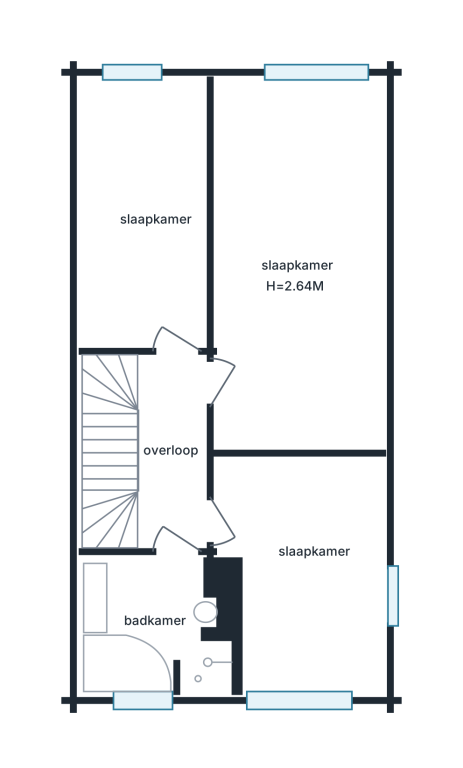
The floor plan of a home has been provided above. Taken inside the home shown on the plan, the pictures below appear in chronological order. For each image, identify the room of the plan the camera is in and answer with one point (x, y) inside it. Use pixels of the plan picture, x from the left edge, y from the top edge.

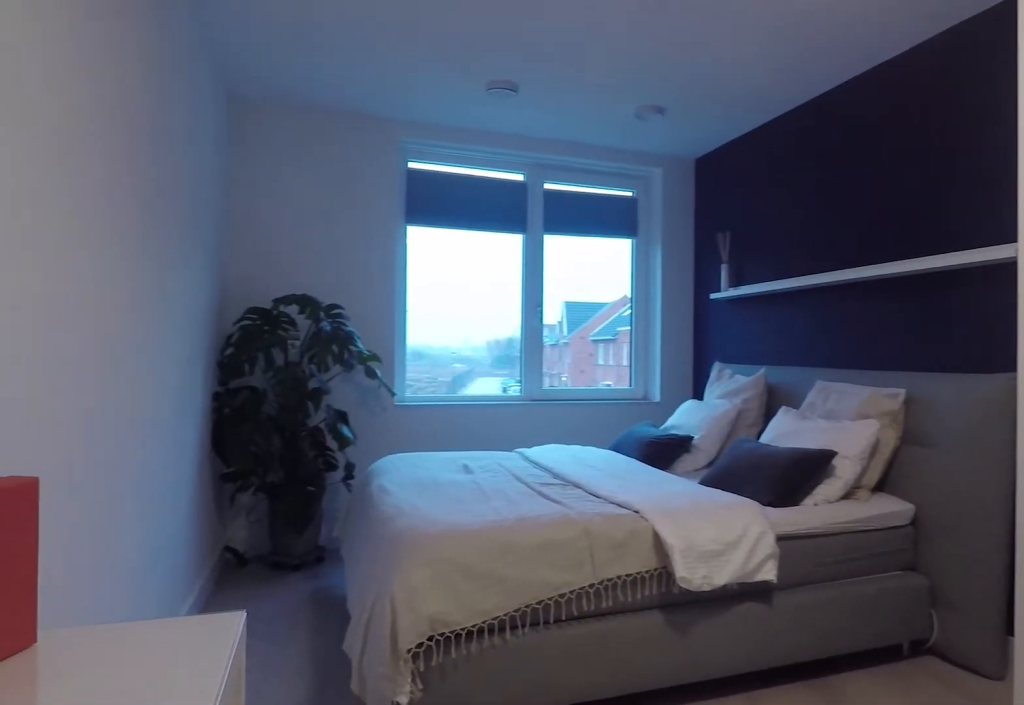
(307, 298)
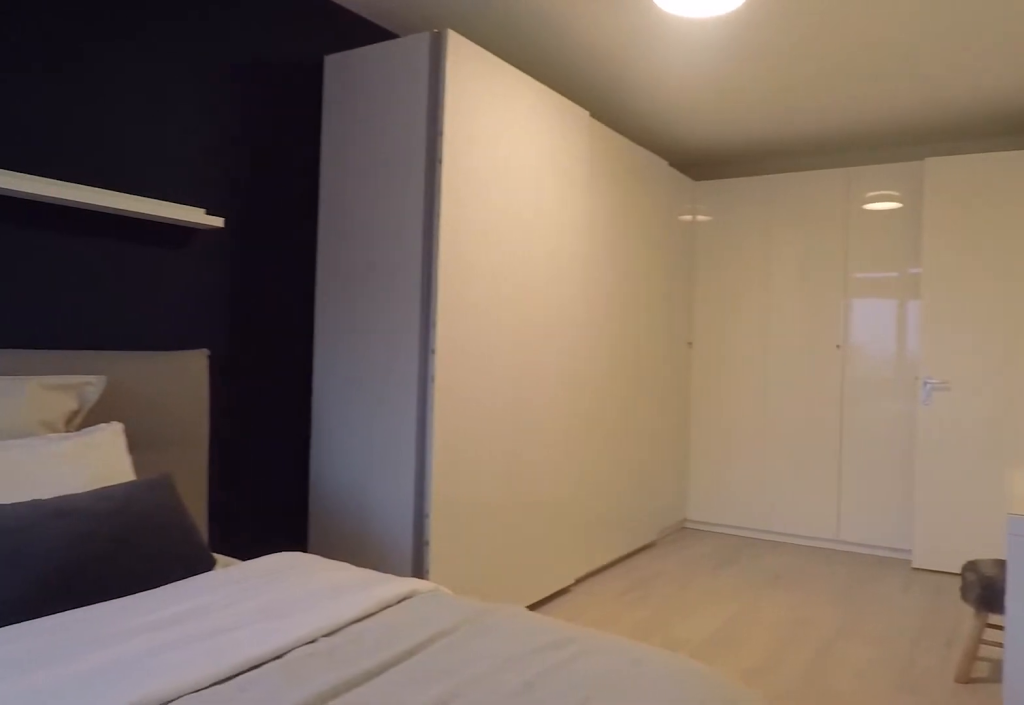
(304, 300)
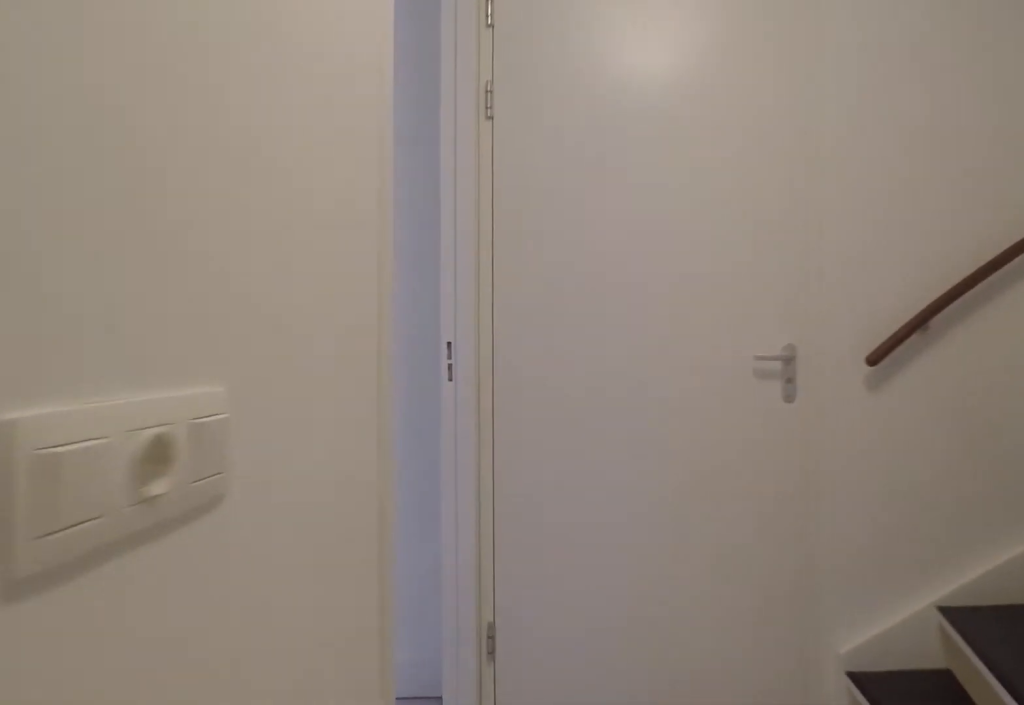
(171, 452)
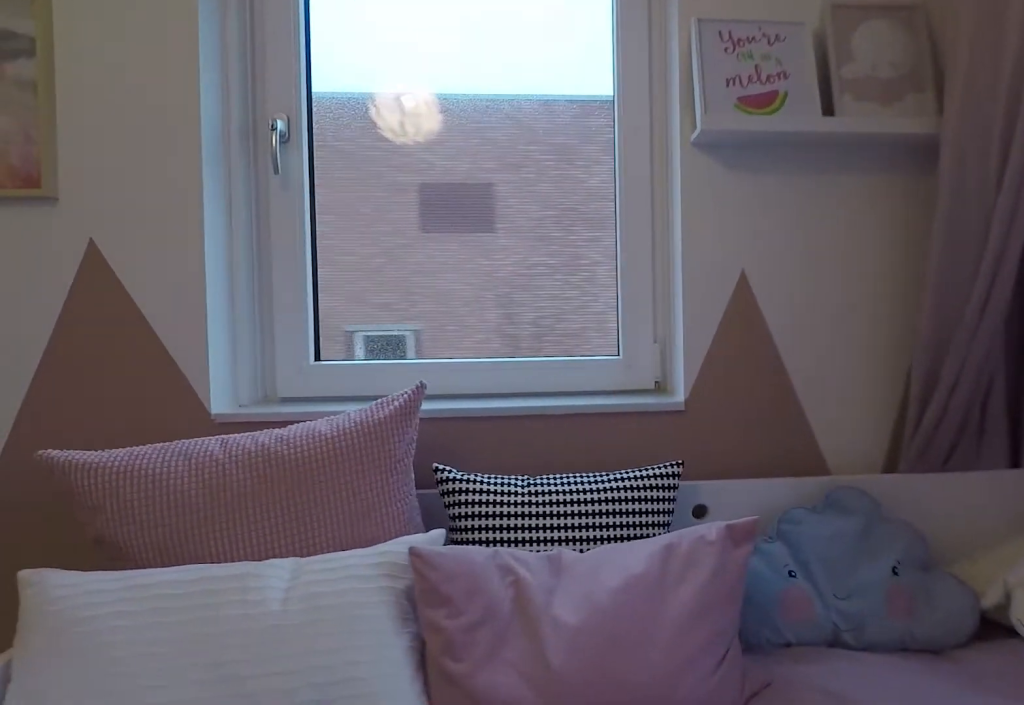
(305, 582)
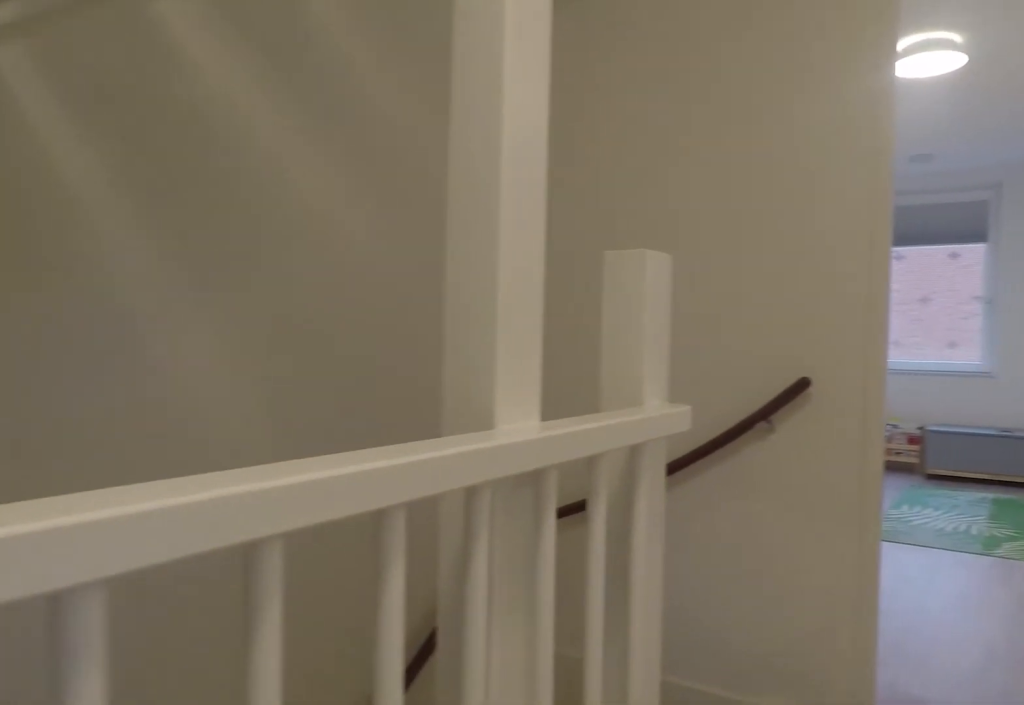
(171, 452)
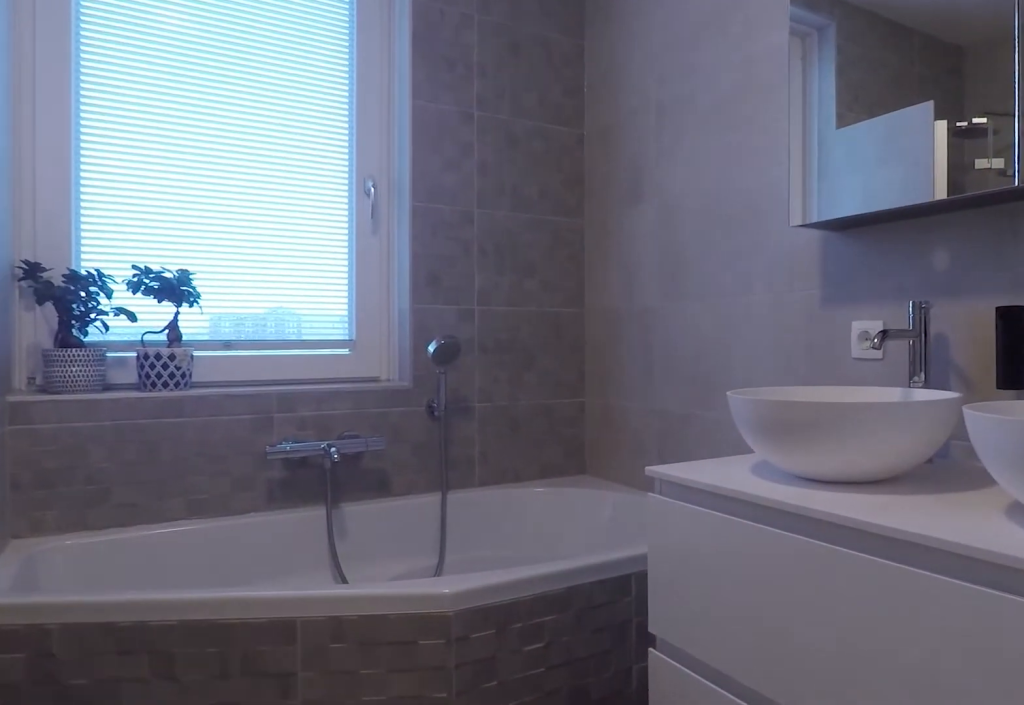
(151, 627)
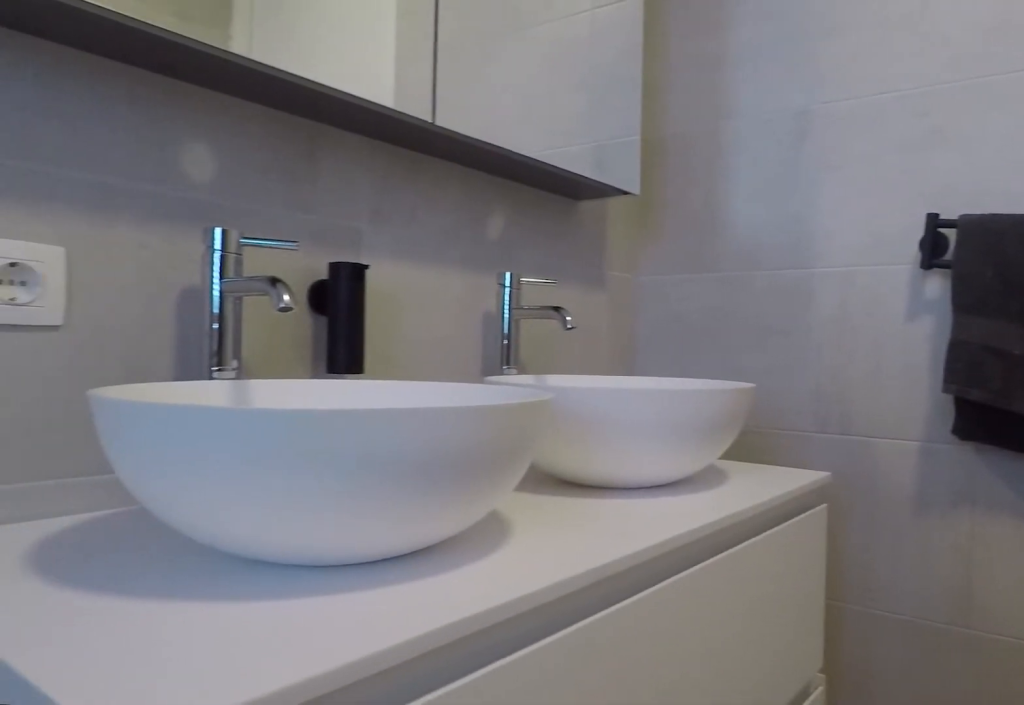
(151, 627)
